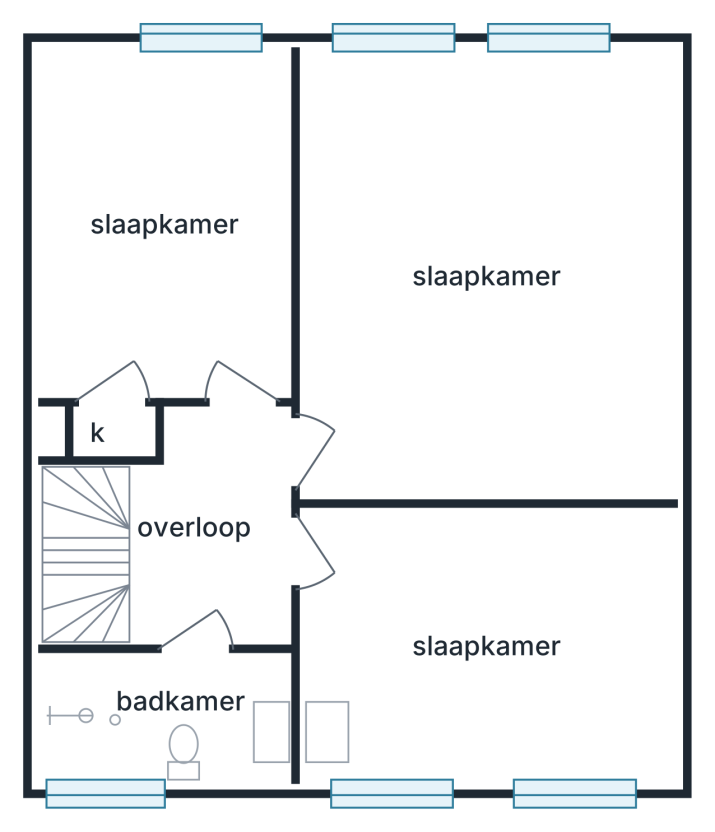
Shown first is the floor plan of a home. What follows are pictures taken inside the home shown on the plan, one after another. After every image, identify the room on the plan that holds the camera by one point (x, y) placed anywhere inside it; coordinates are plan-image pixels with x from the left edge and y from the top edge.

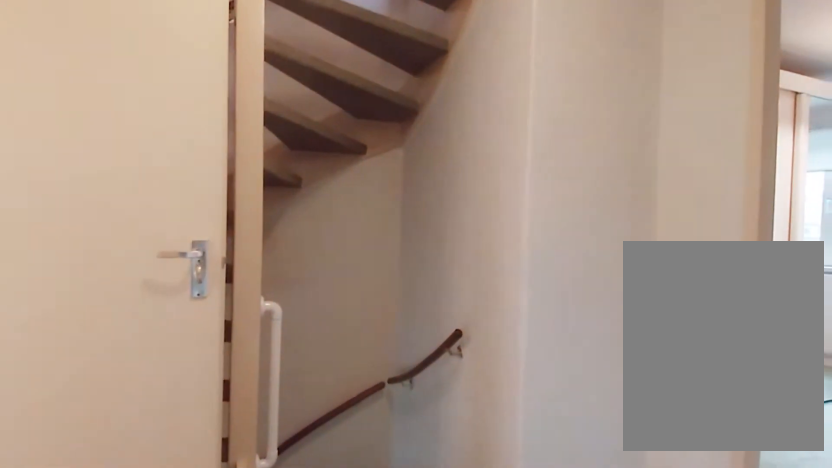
(213, 530)
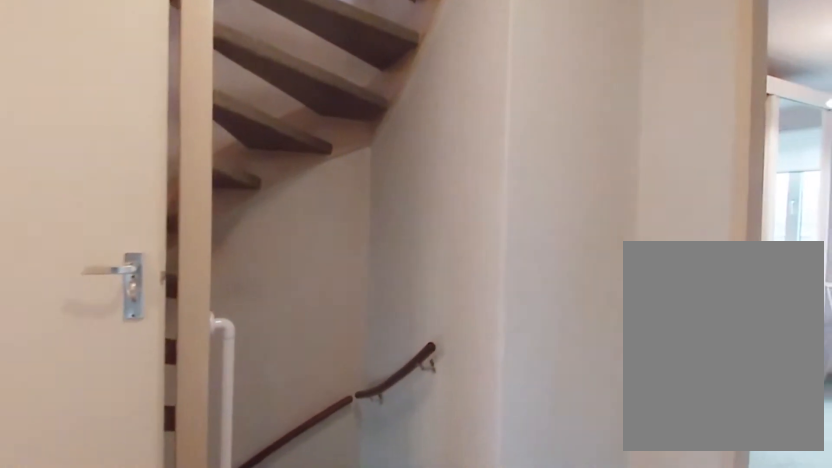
(213, 530)
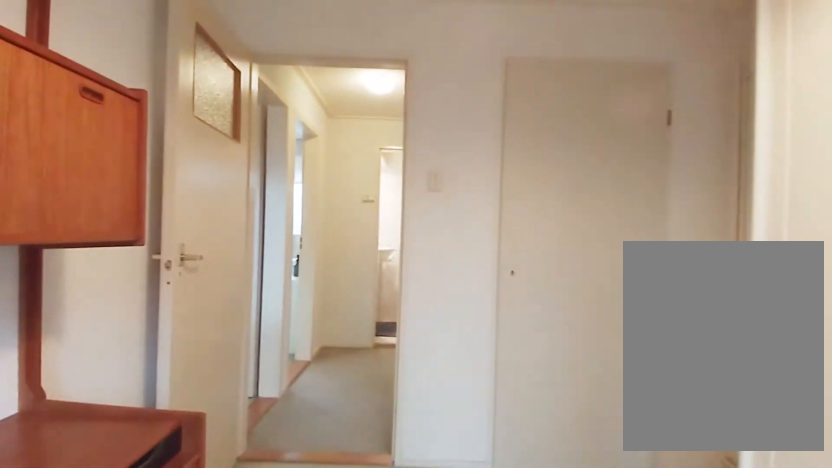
(168, 218)
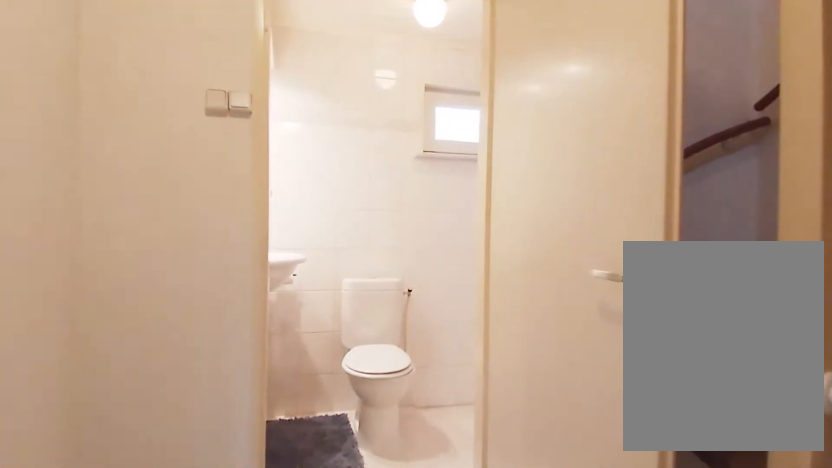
(213, 530)
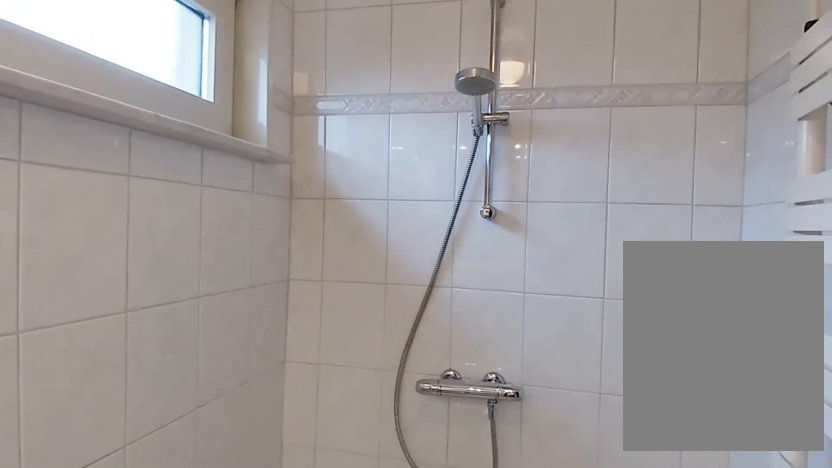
(165, 717)
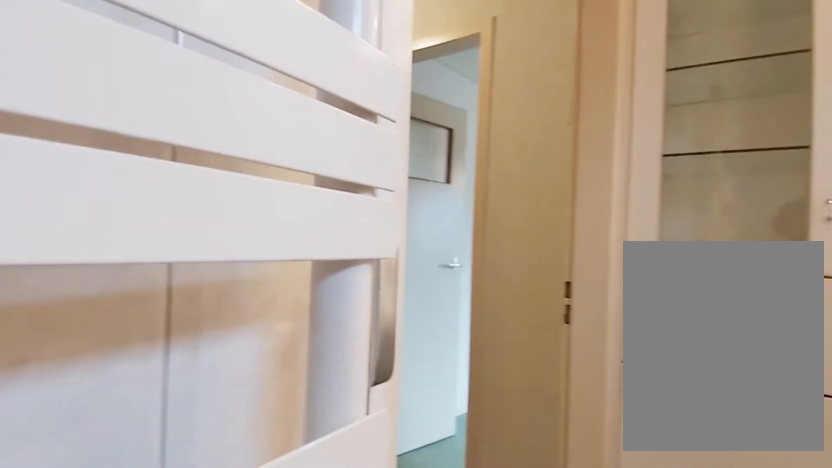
(165, 717)
